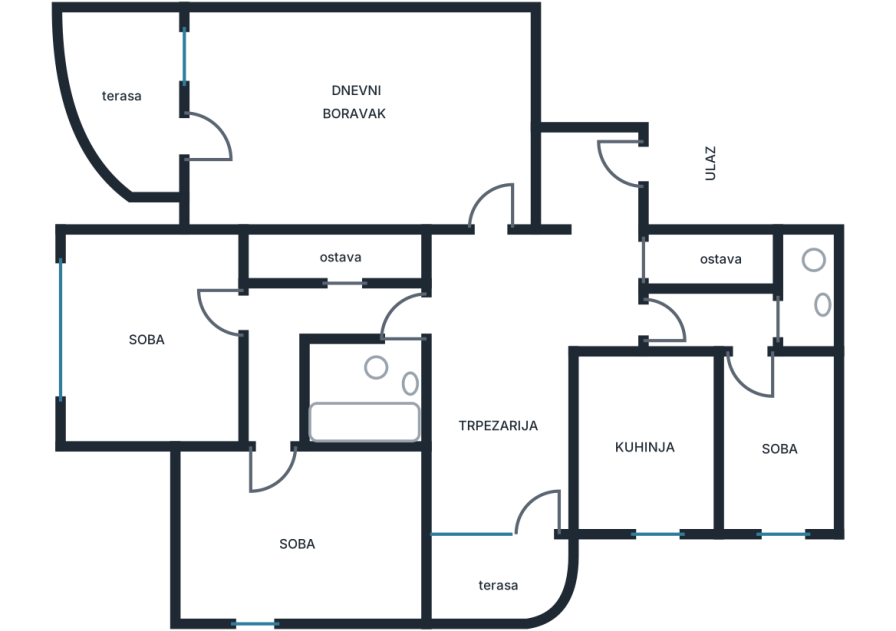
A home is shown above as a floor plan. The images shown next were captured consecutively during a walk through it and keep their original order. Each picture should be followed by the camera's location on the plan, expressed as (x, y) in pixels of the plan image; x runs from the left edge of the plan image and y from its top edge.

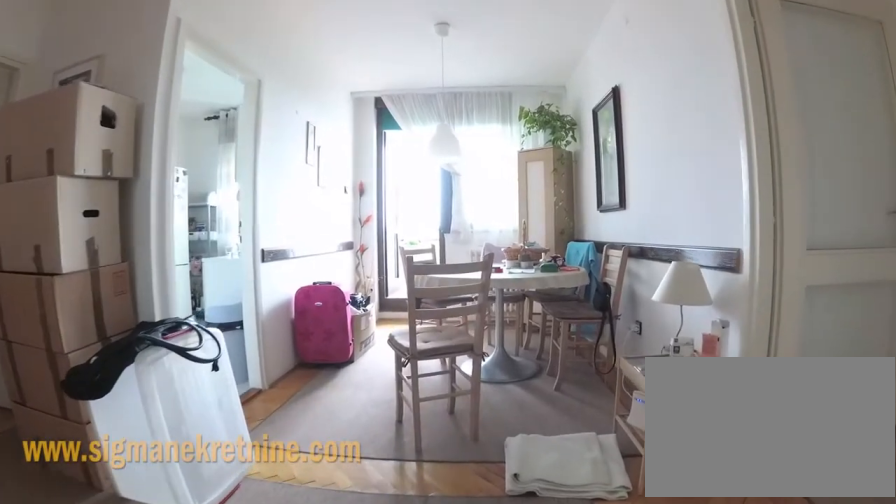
(484, 234)
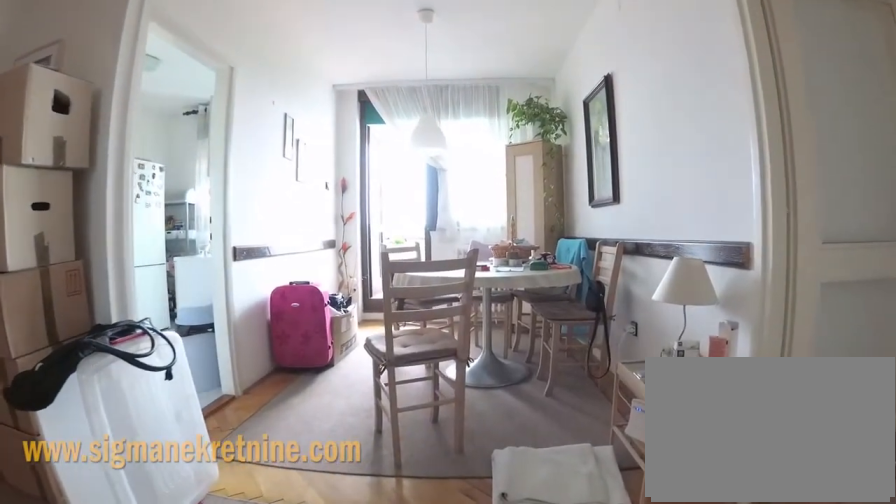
(484, 242)
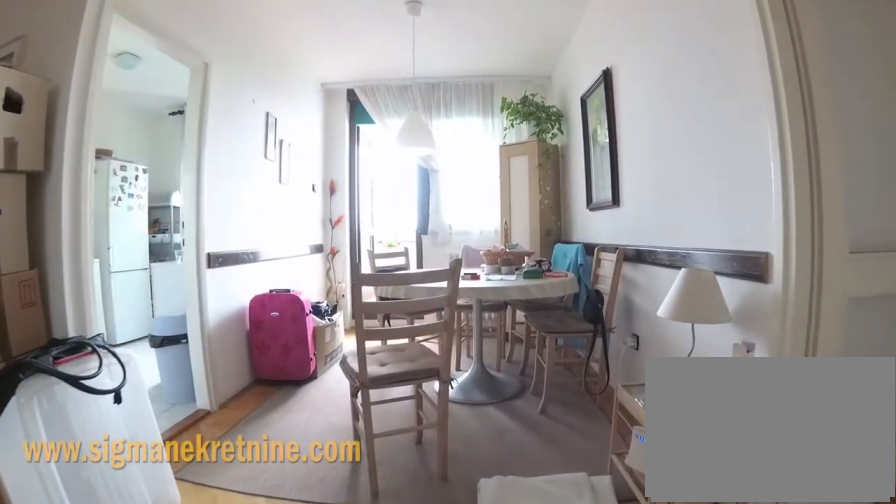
(484, 250)
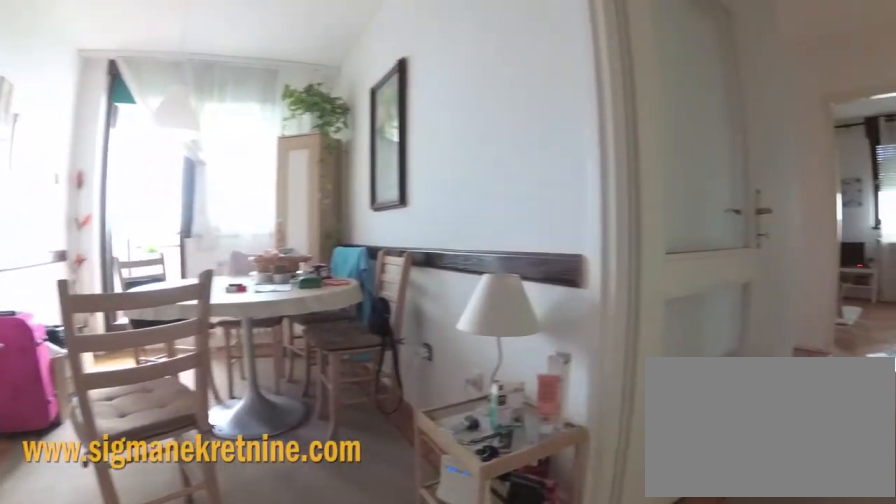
(486, 274)
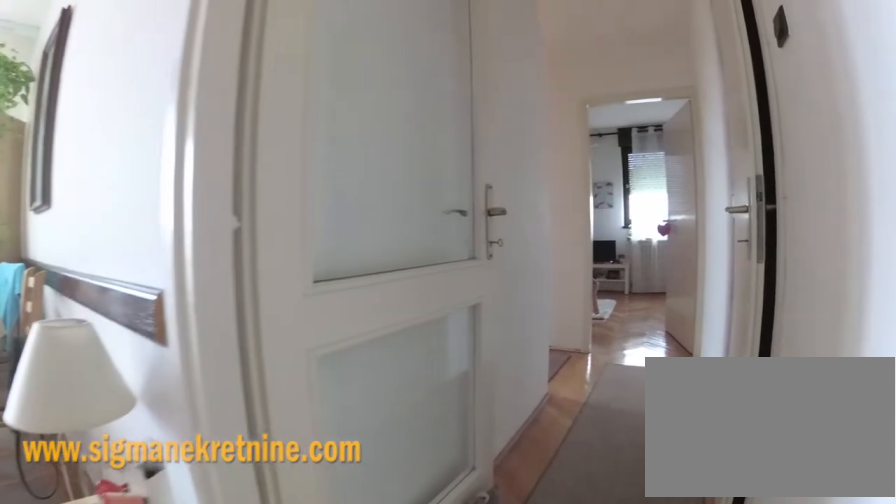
(488, 310)
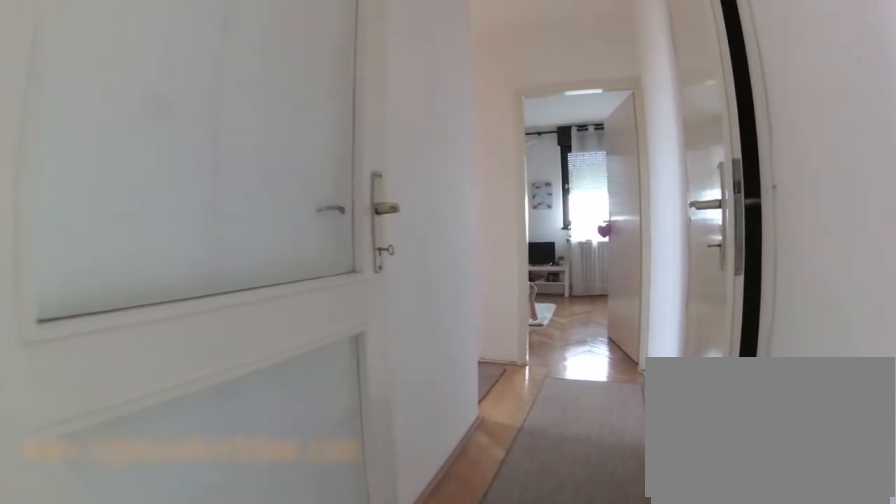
(464, 317)
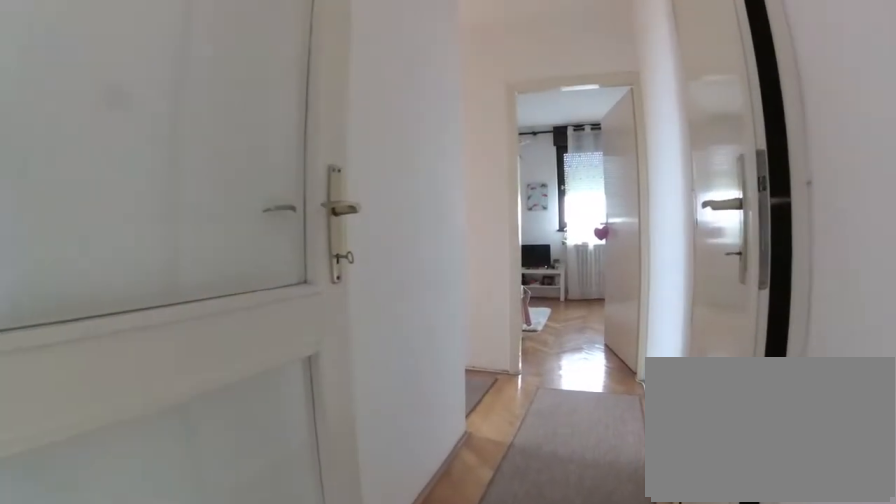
(448, 320)
